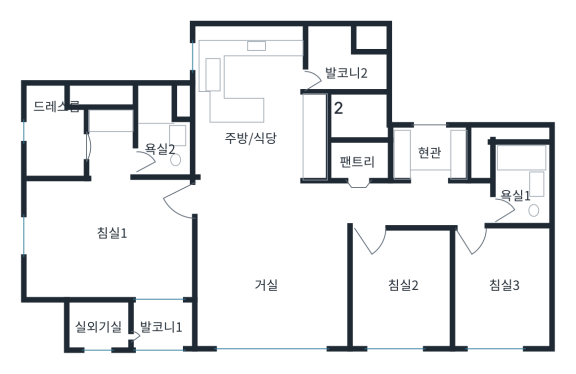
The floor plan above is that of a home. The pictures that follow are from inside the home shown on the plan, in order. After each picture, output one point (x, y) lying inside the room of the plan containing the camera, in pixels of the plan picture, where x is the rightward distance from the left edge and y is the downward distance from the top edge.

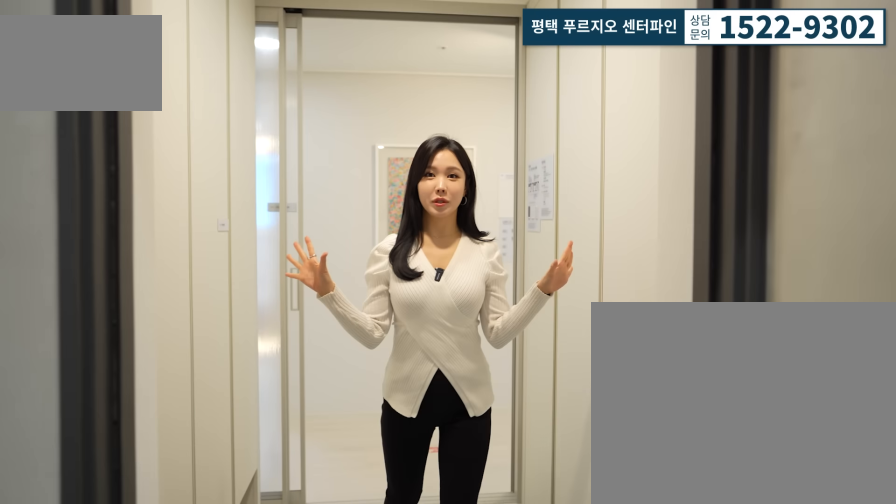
(432, 155)
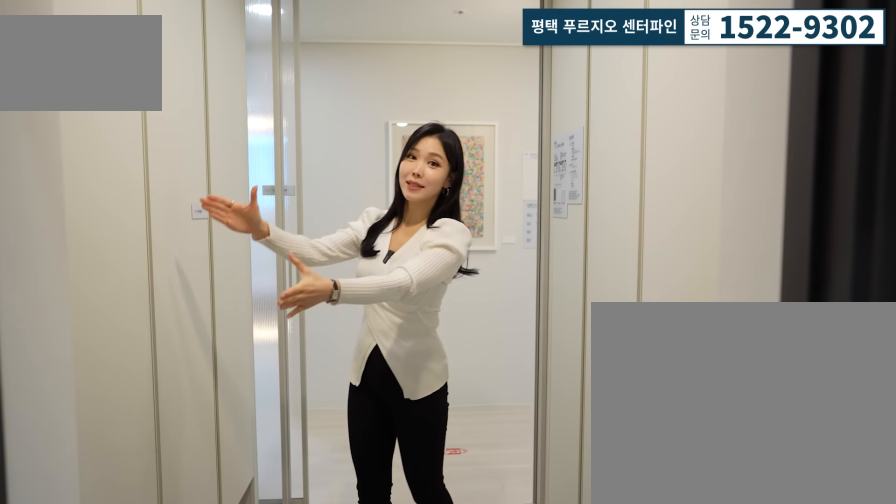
(436, 146)
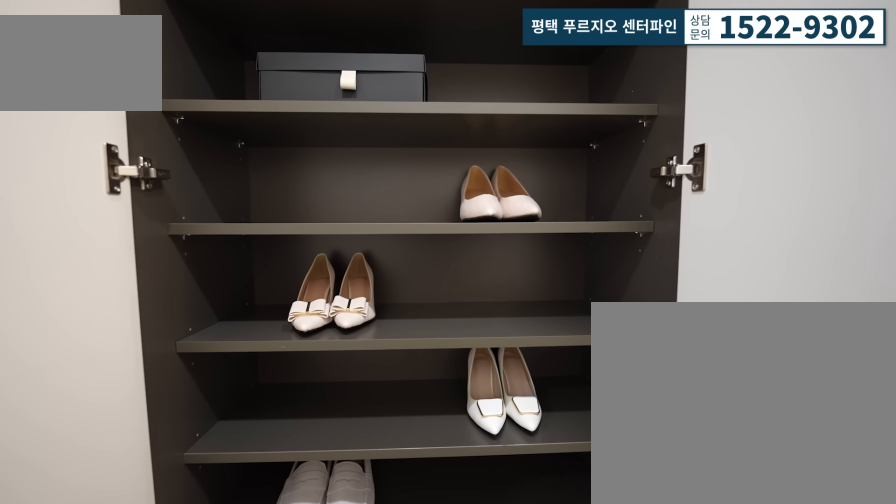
(432, 155)
